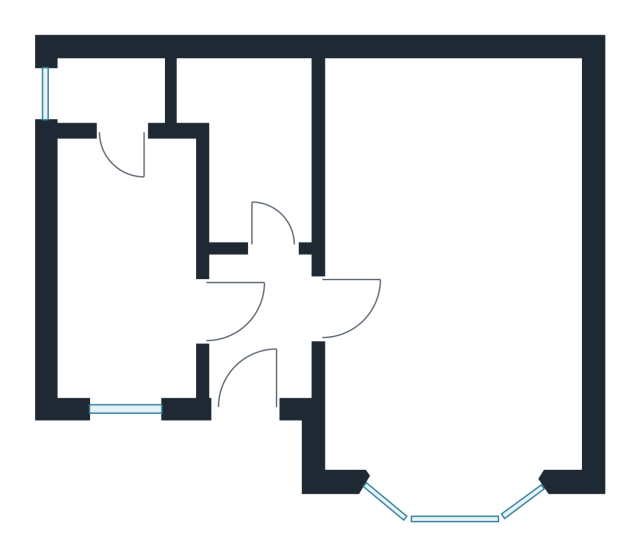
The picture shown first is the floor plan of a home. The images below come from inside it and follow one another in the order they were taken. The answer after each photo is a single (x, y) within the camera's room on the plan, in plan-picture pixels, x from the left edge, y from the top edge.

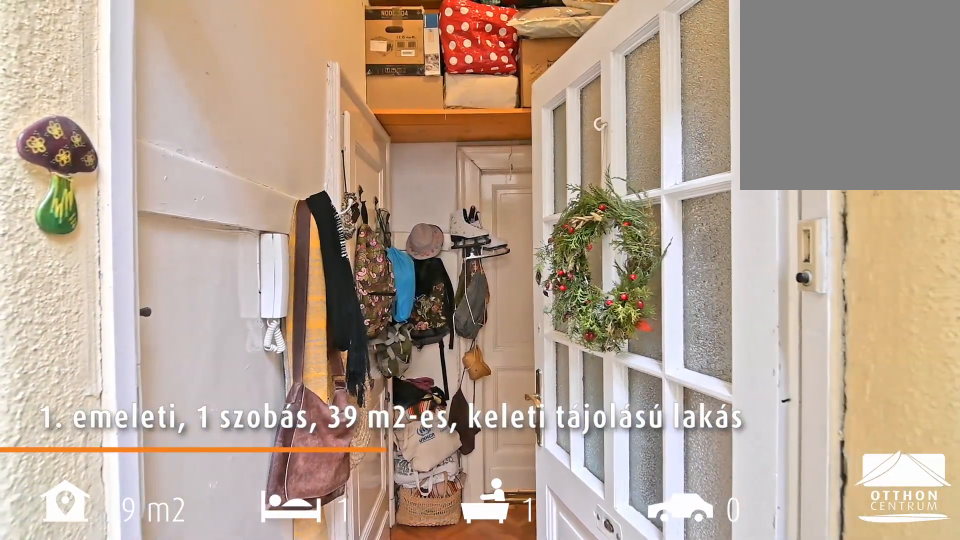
(263, 330)
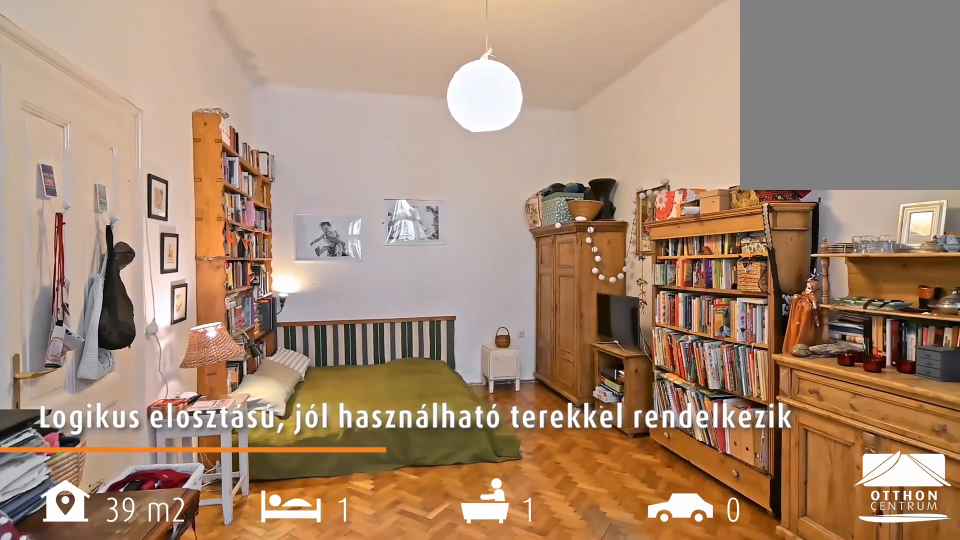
(453, 263)
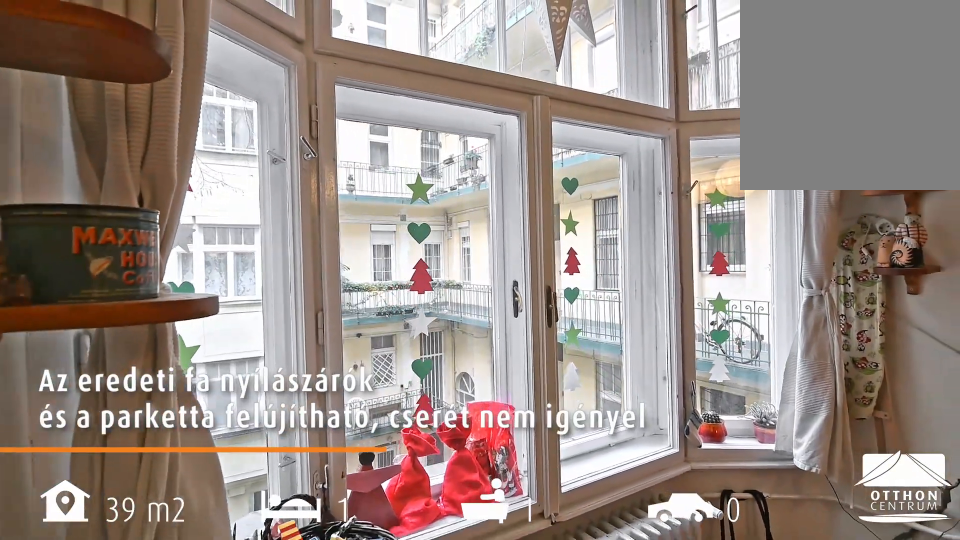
(453, 263)
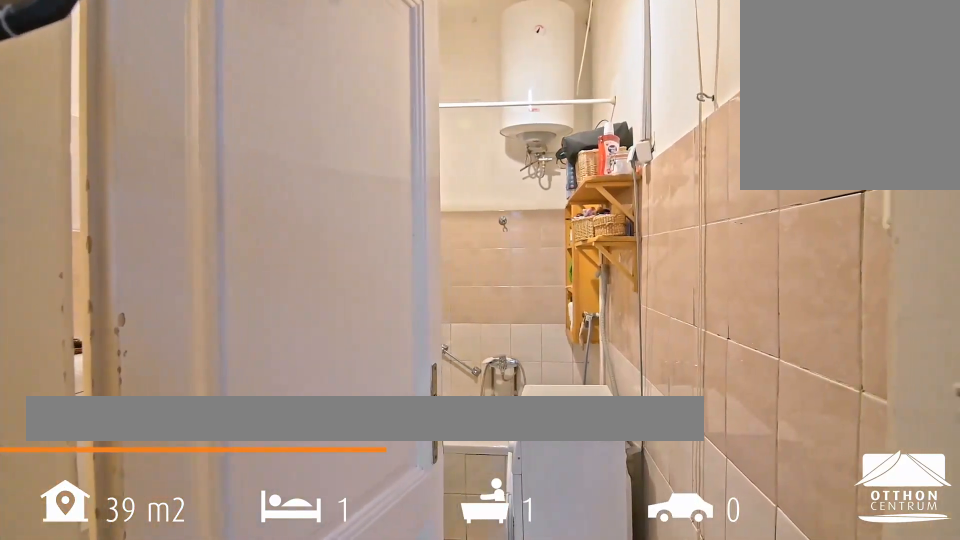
(255, 141)
